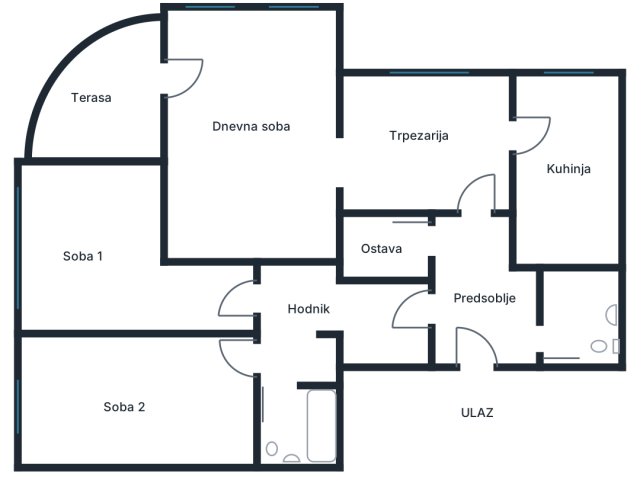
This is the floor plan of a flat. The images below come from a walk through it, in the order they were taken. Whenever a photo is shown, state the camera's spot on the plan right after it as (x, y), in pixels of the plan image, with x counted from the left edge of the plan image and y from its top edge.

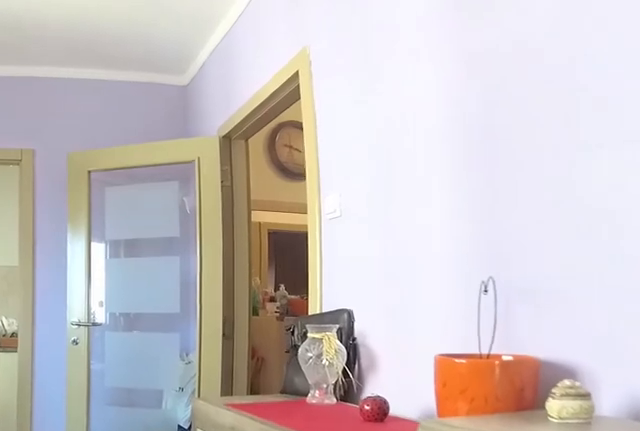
(362, 165)
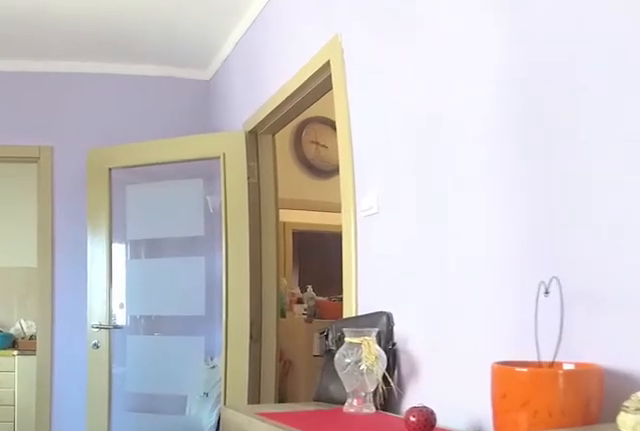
(369, 164)
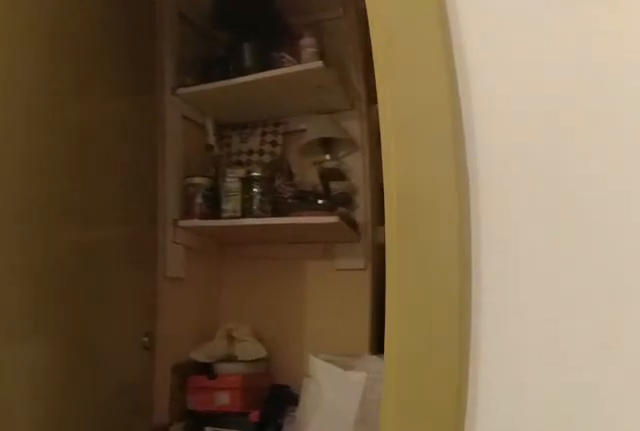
(466, 206)
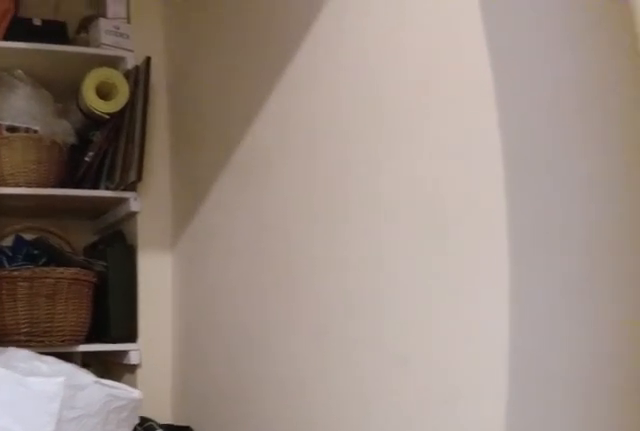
(456, 238)
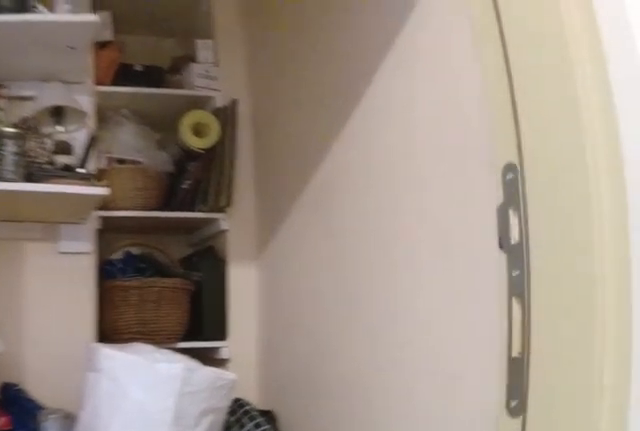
(467, 230)
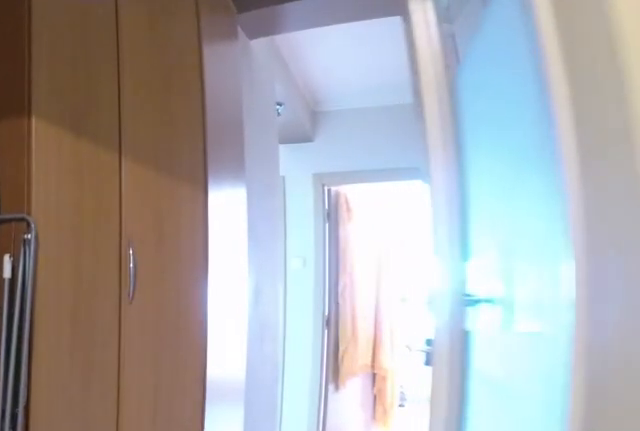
(471, 265)
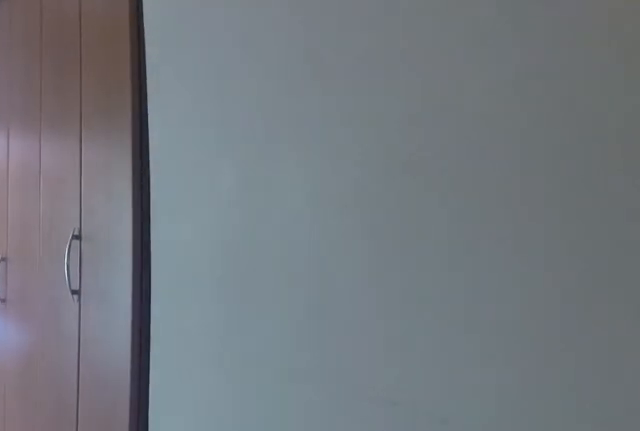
(409, 317)
